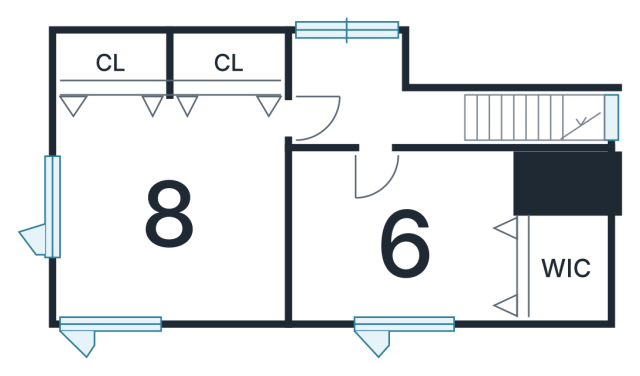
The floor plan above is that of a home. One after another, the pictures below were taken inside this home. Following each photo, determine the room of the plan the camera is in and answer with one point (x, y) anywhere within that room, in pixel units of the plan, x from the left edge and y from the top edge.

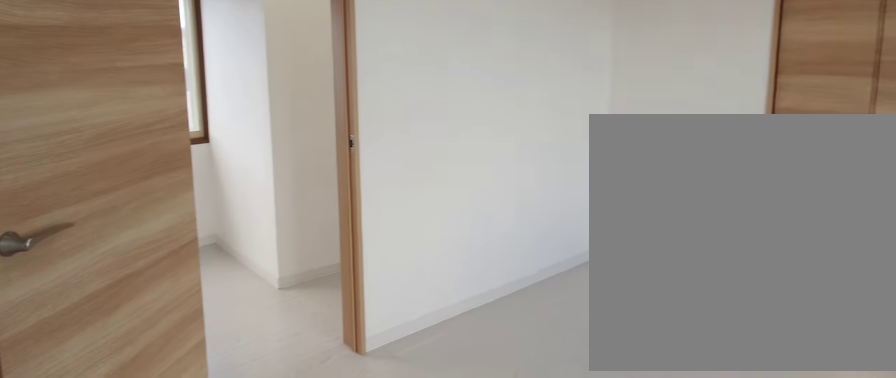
(396, 258)
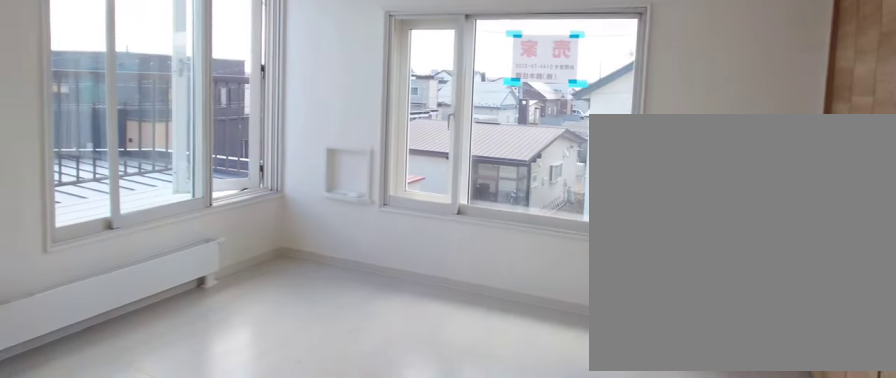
(172, 233)
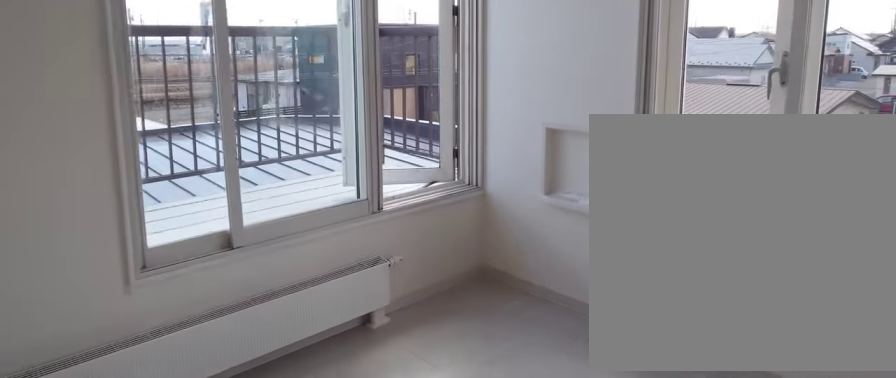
(172, 233)
